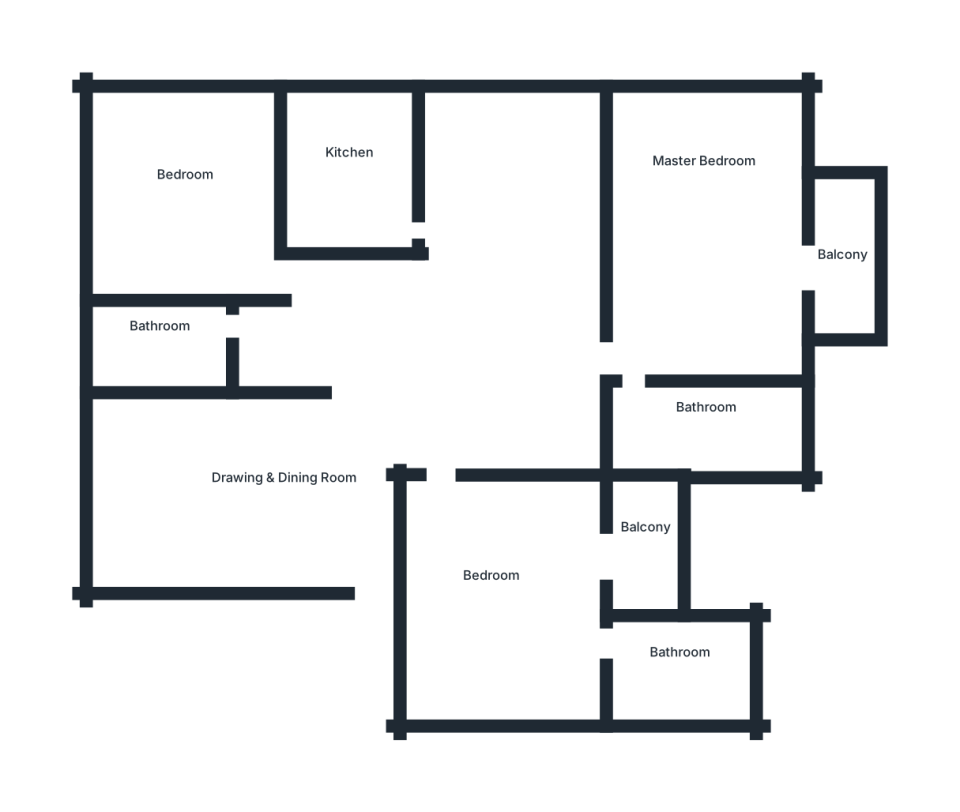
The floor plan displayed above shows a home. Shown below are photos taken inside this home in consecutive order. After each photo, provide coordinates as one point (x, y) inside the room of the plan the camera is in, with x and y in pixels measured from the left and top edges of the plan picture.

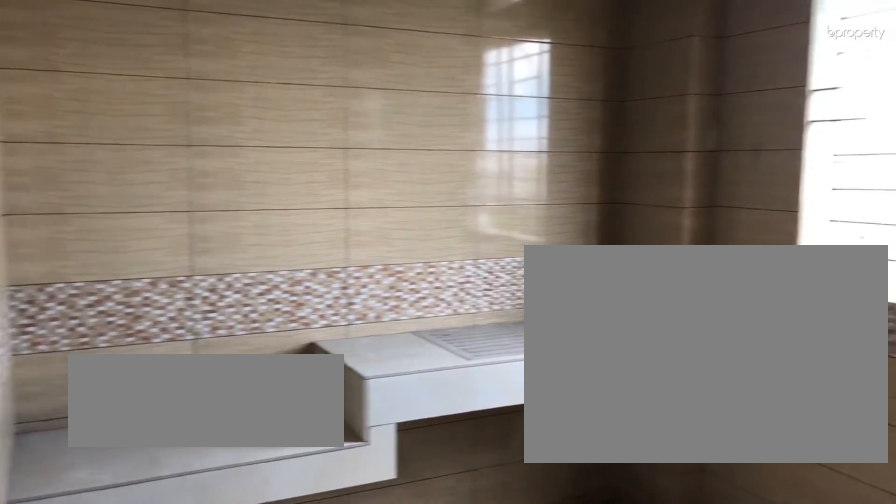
(353, 185)
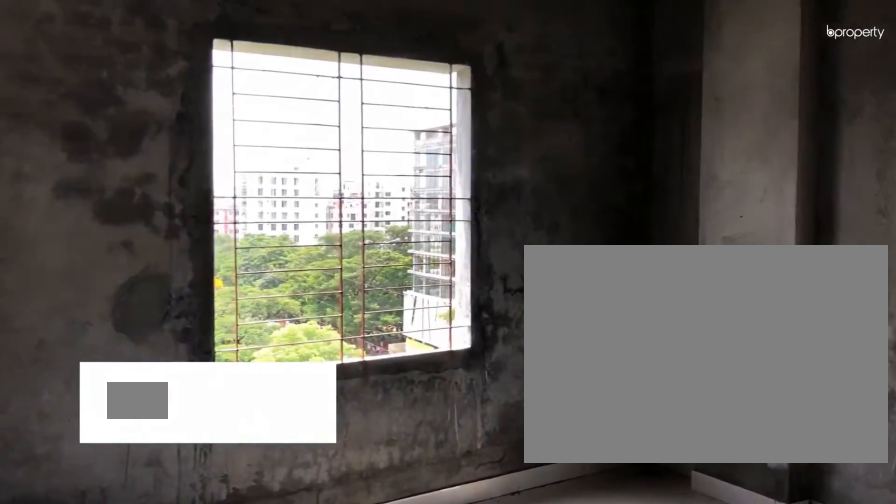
(187, 198)
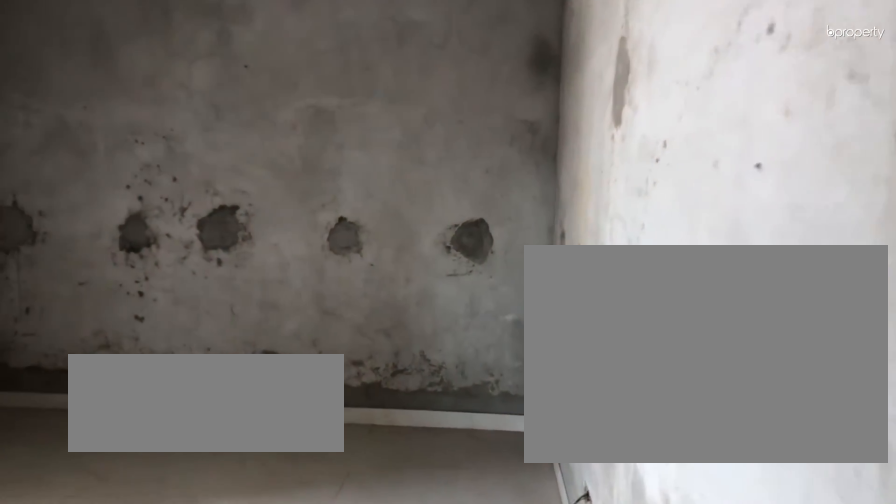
(476, 593)
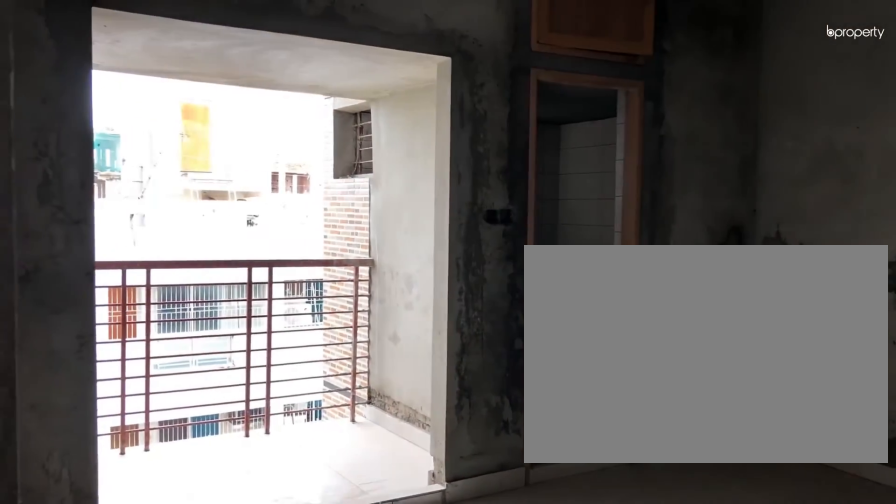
(476, 593)
